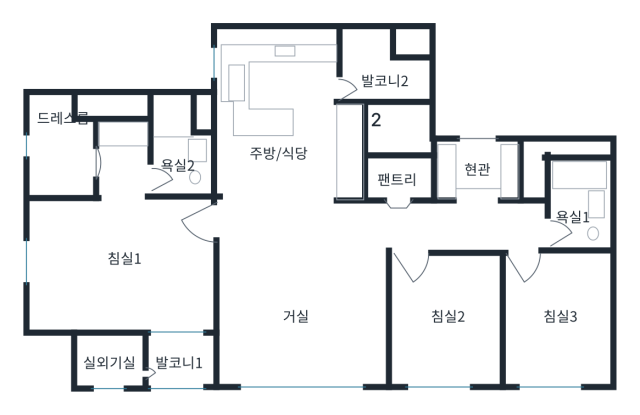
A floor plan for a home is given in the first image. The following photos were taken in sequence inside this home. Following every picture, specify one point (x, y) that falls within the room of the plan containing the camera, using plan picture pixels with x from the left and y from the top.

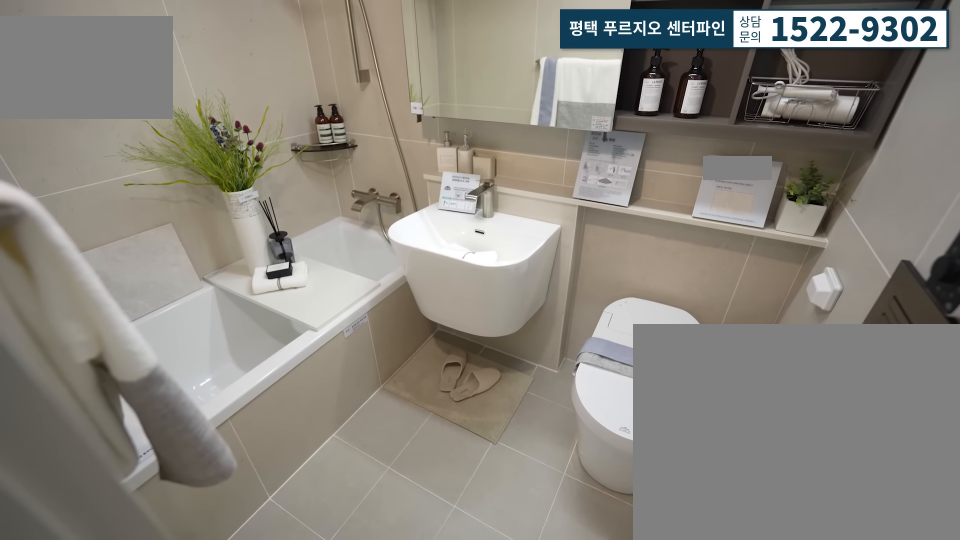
(592, 231)
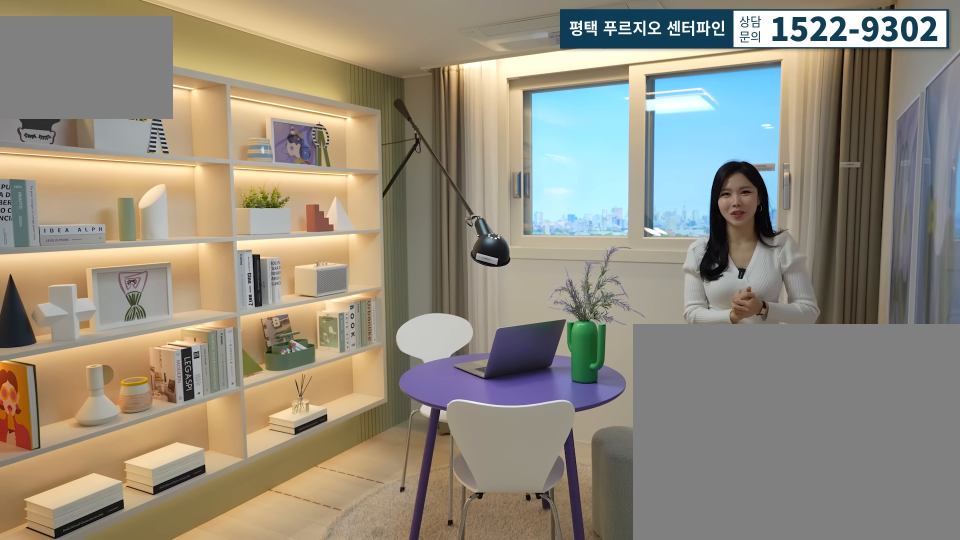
(444, 314)
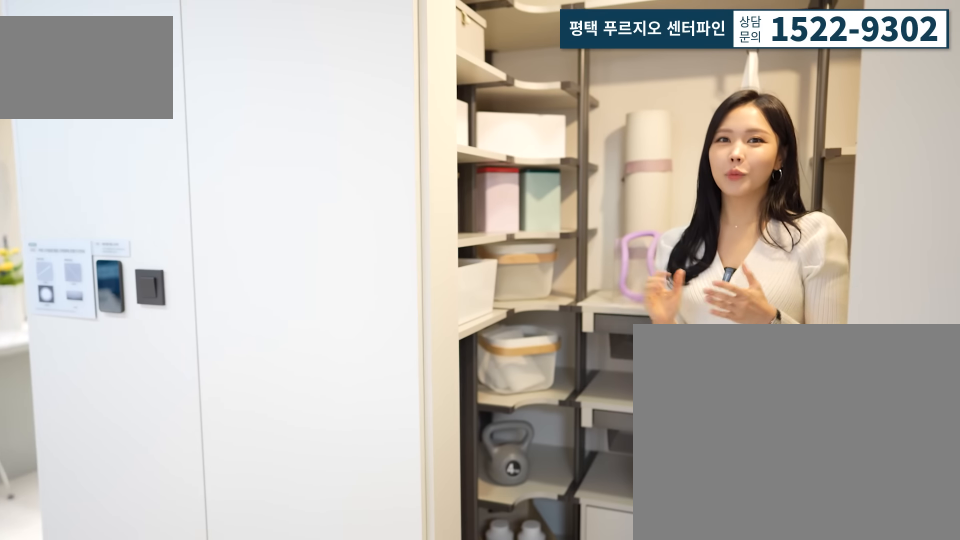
(400, 201)
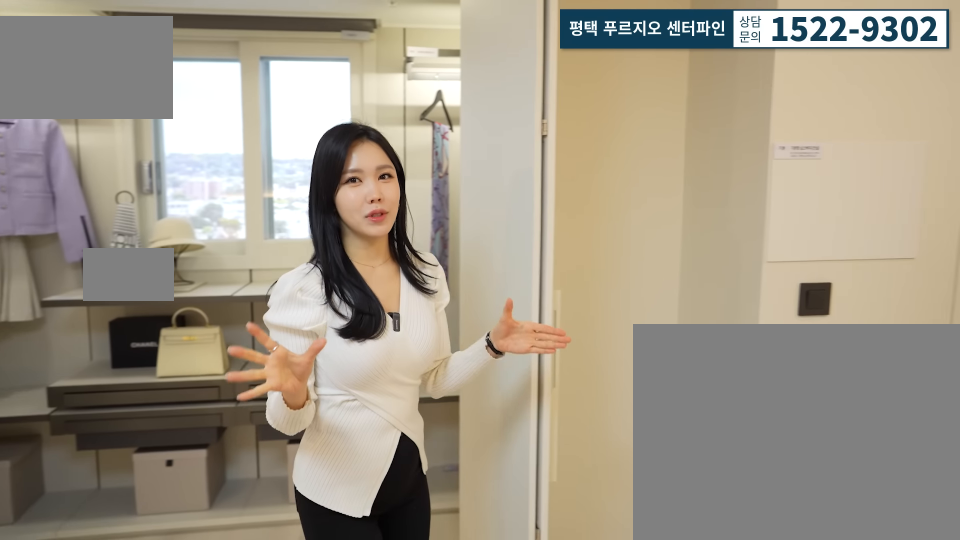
(77, 263)
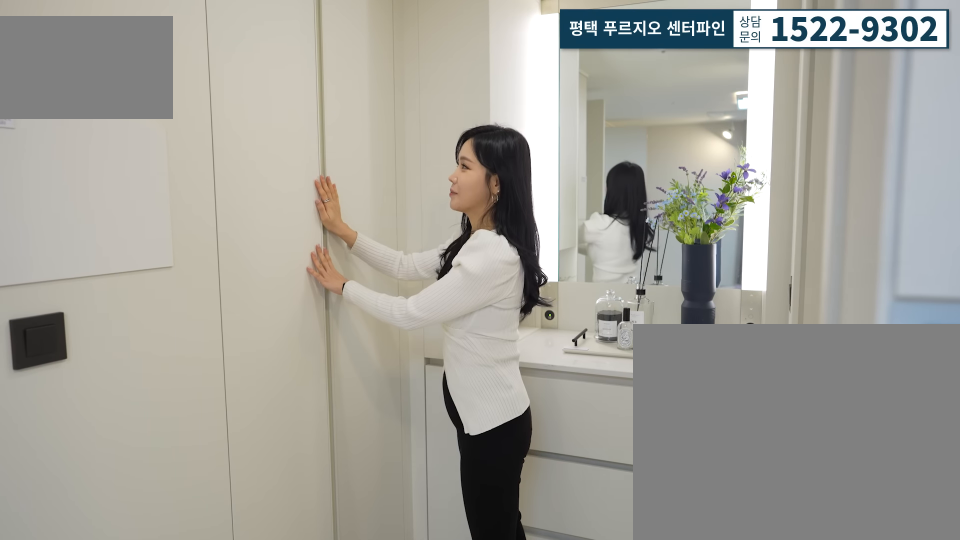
(77, 263)
